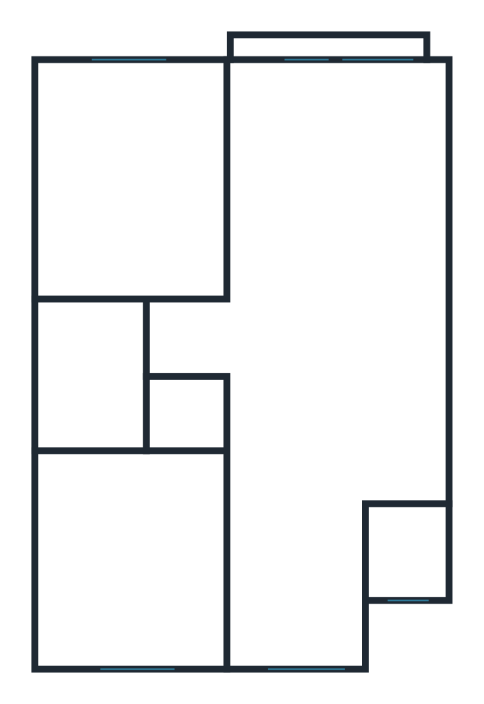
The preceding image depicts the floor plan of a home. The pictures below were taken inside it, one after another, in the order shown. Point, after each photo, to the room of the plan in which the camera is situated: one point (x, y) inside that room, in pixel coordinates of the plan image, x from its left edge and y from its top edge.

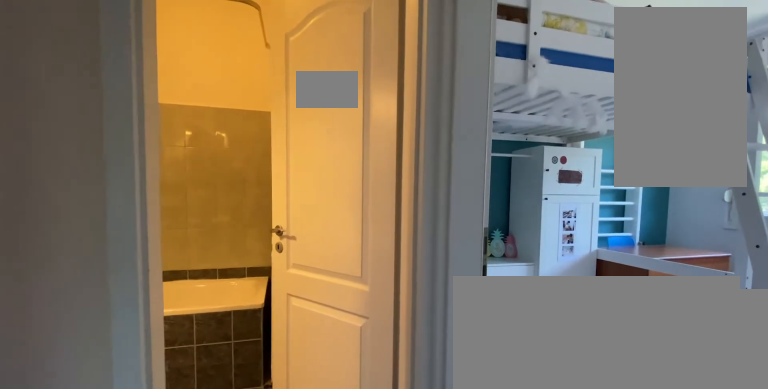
(194, 338)
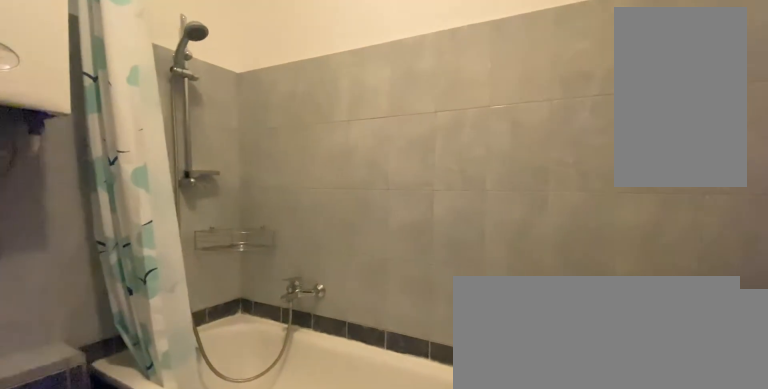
(97, 372)
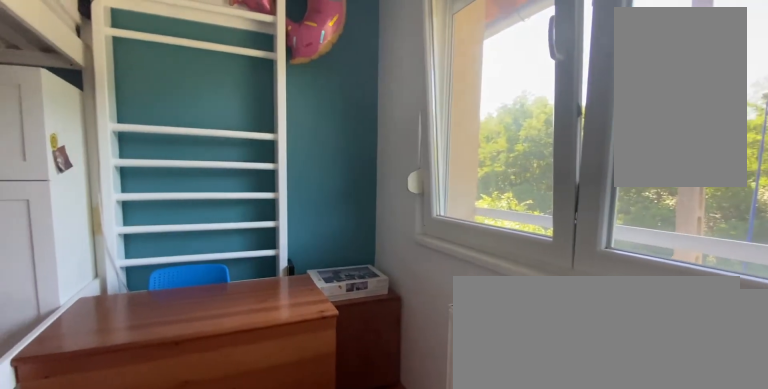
(146, 196)
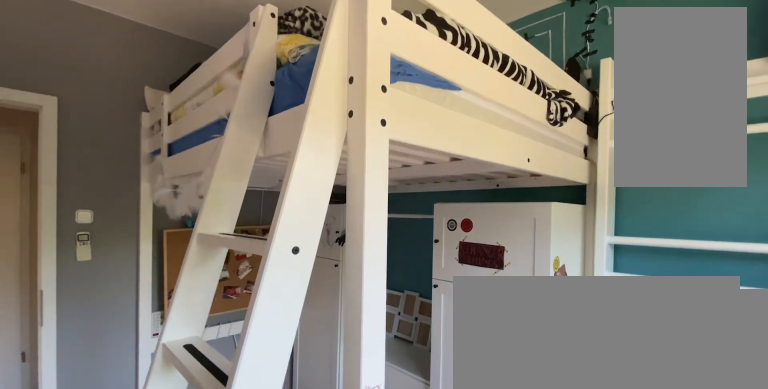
(146, 196)
